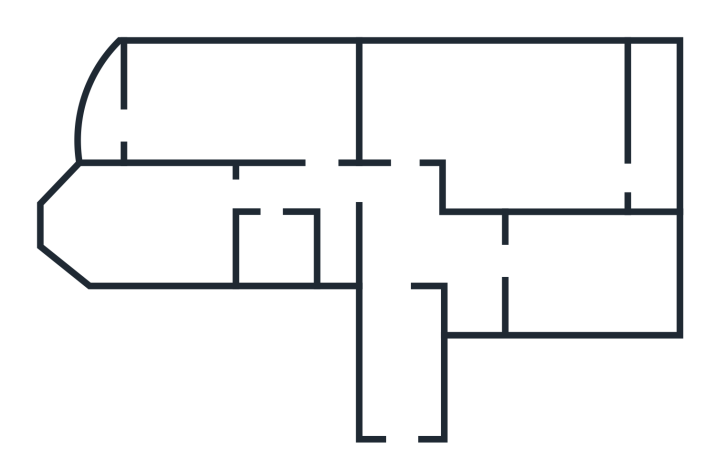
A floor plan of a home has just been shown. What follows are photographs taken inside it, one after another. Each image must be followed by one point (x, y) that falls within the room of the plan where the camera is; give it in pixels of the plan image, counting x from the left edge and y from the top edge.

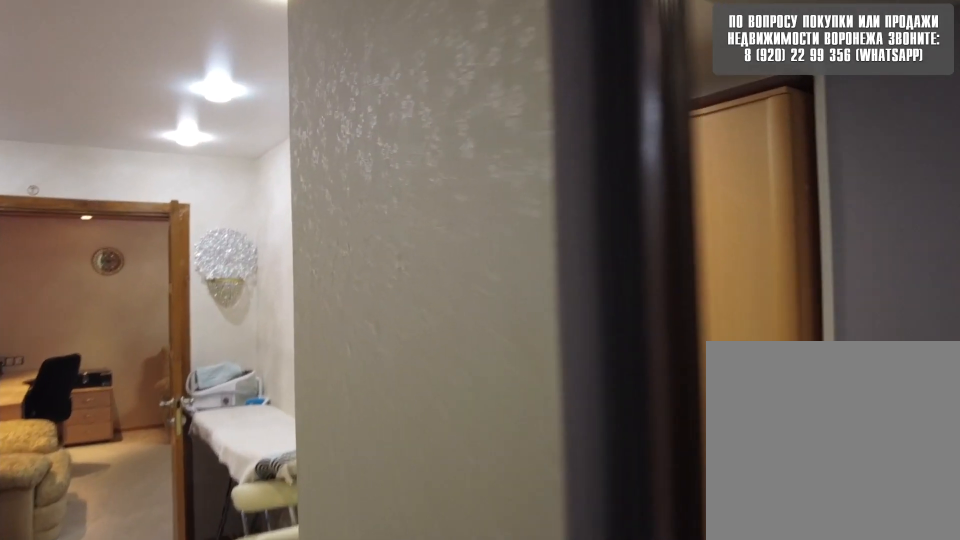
(406, 257)
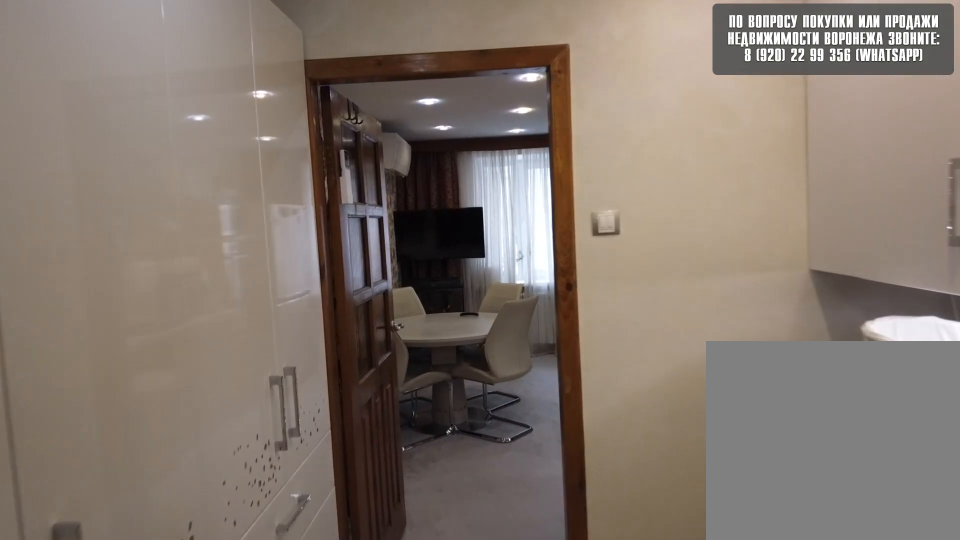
(406, 257)
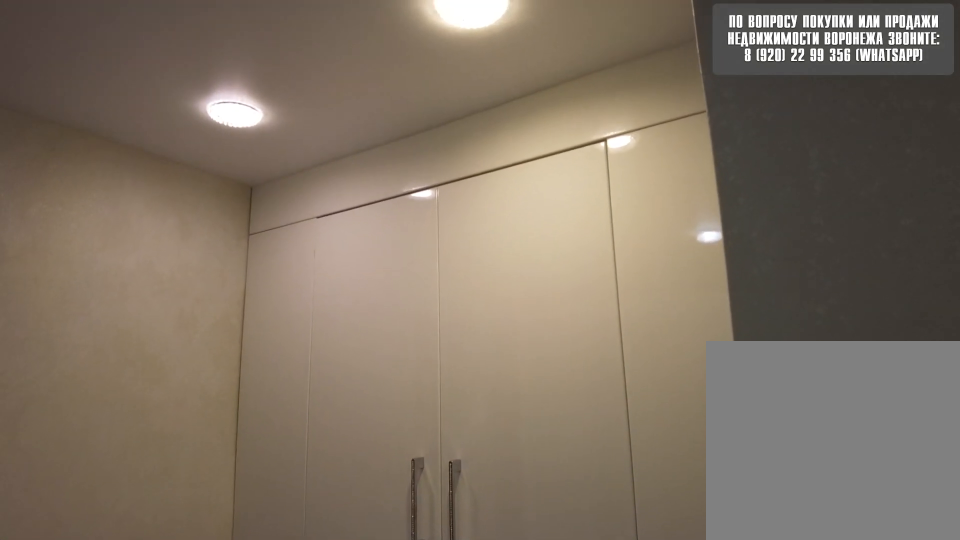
(481, 263)
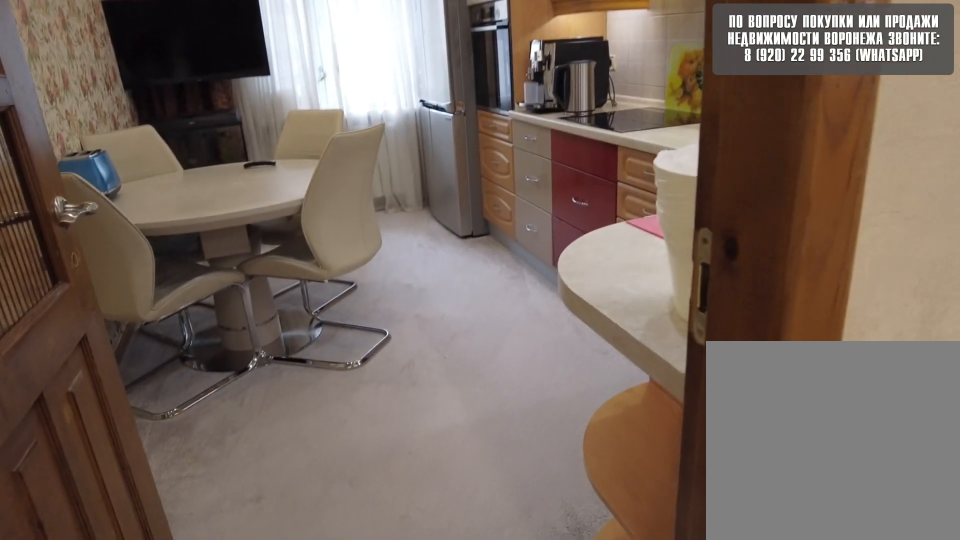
(563, 274)
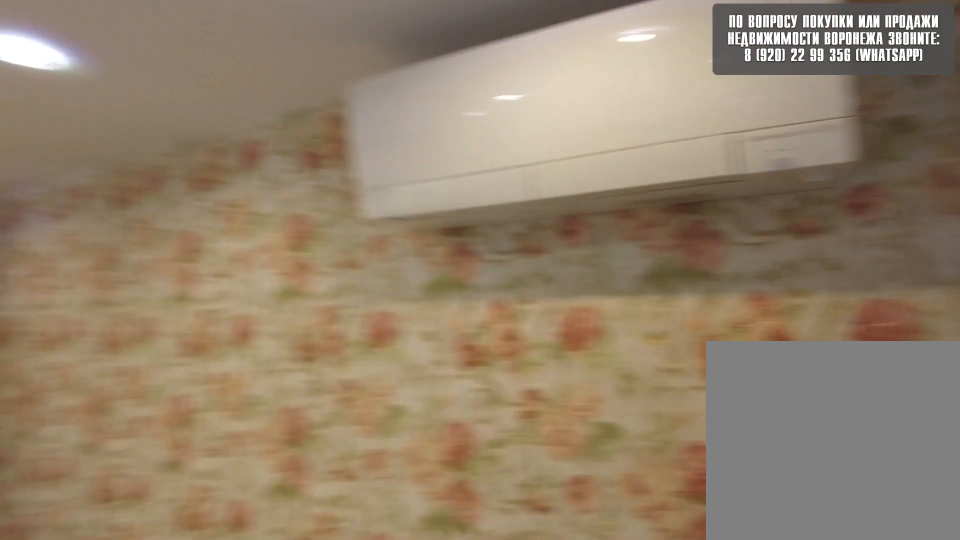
(563, 274)
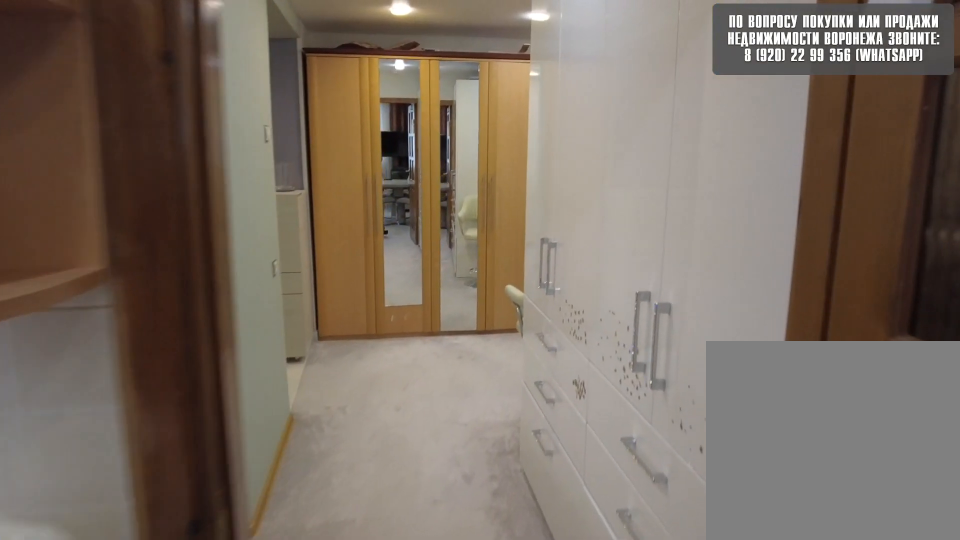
(485, 274)
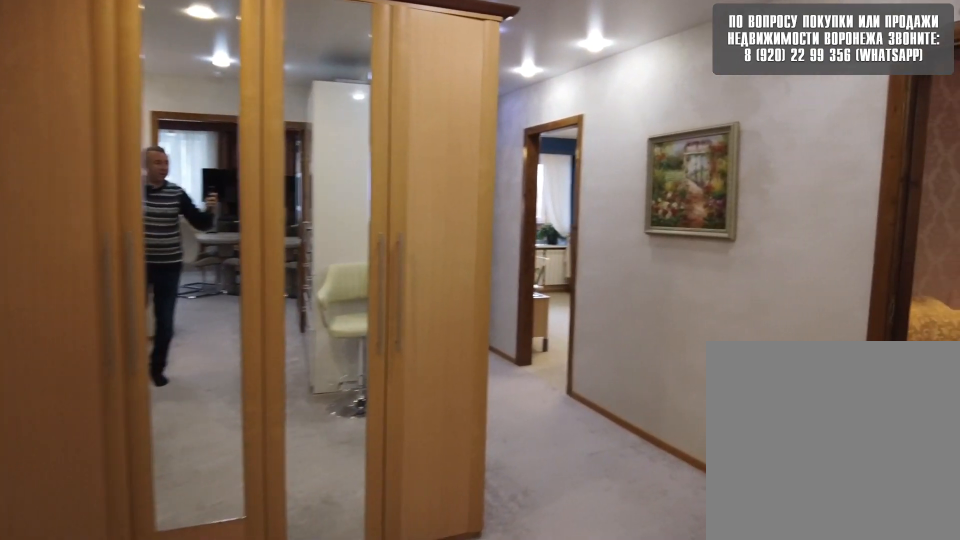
(414, 251)
